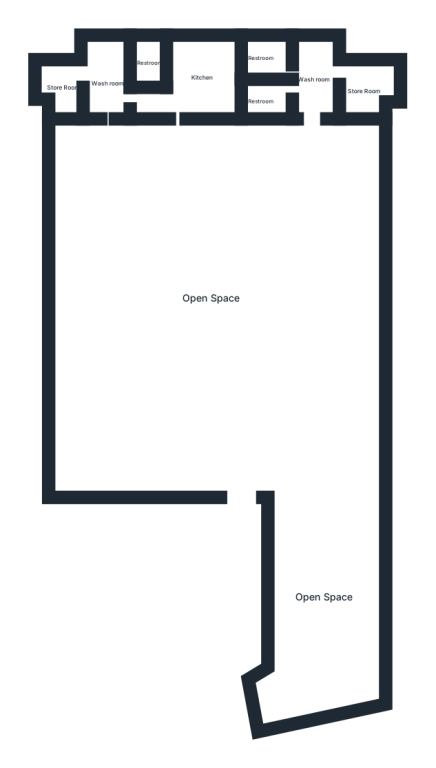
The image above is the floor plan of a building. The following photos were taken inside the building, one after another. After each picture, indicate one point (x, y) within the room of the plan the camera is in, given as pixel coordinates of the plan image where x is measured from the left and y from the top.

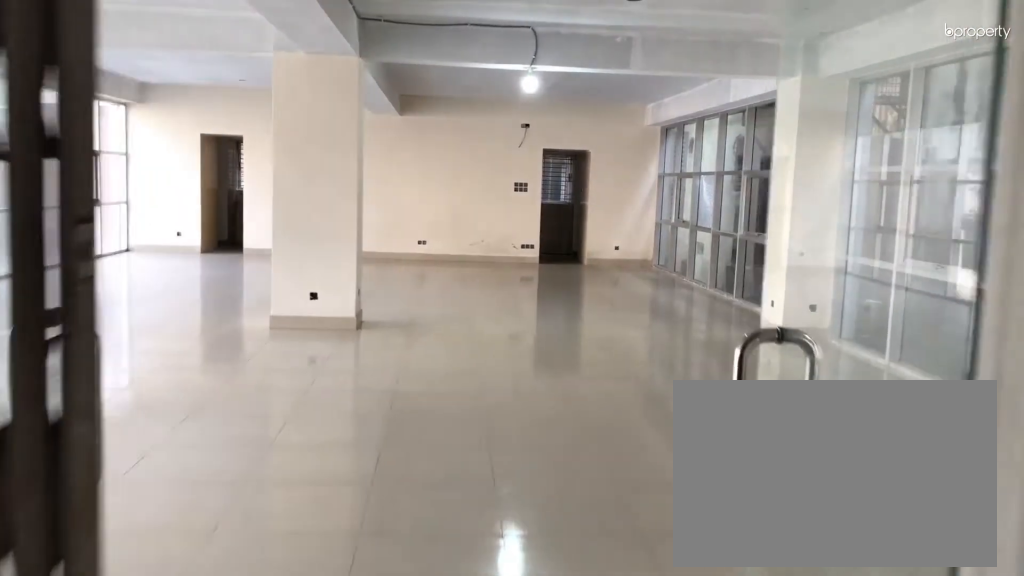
(208, 296)
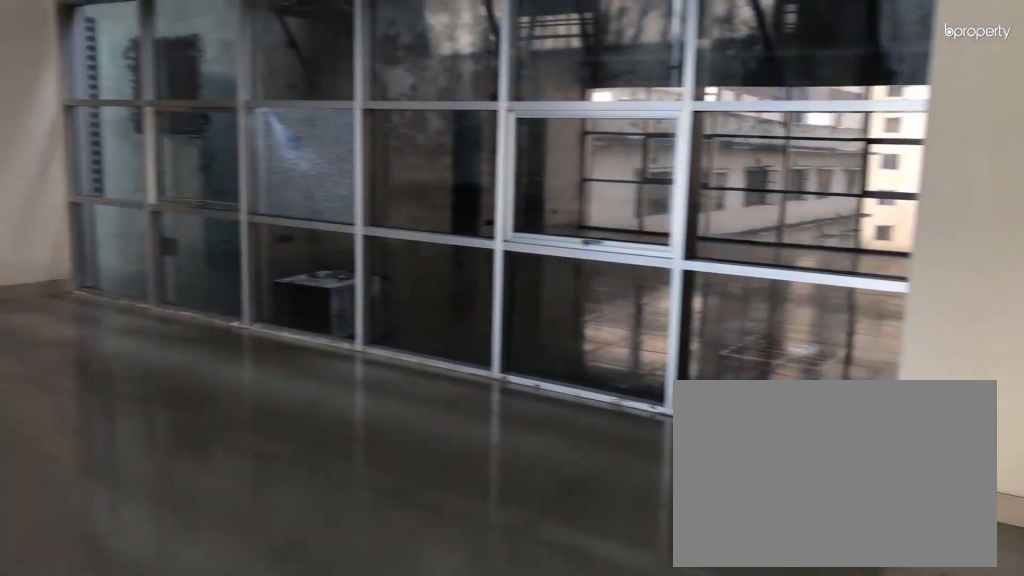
(208, 296)
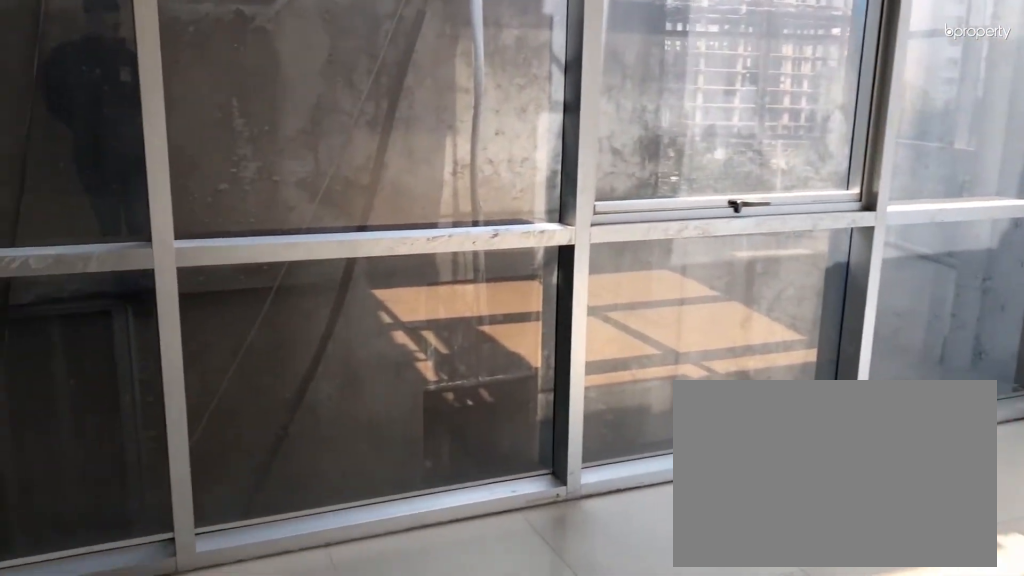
(327, 604)
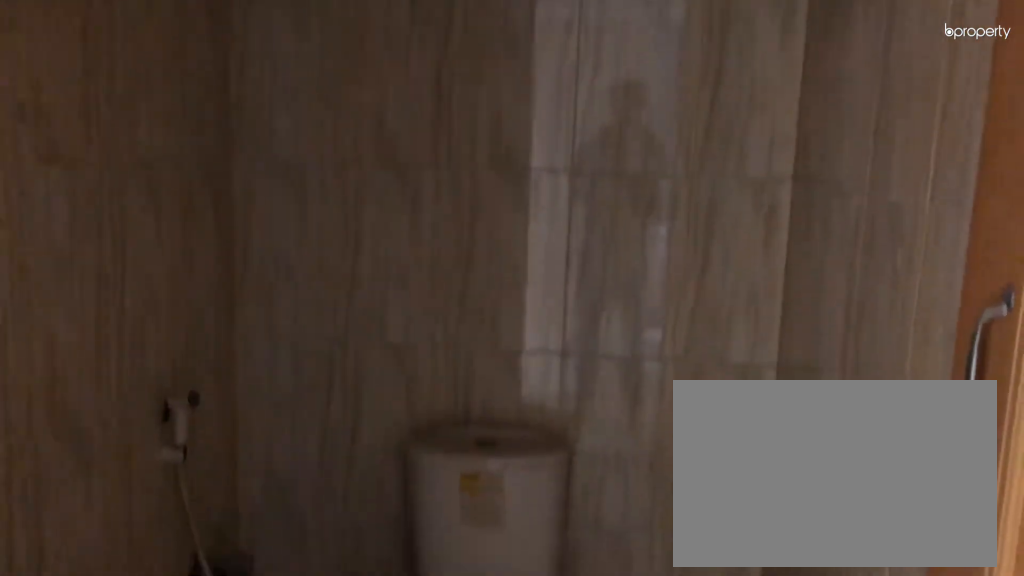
(259, 100)
